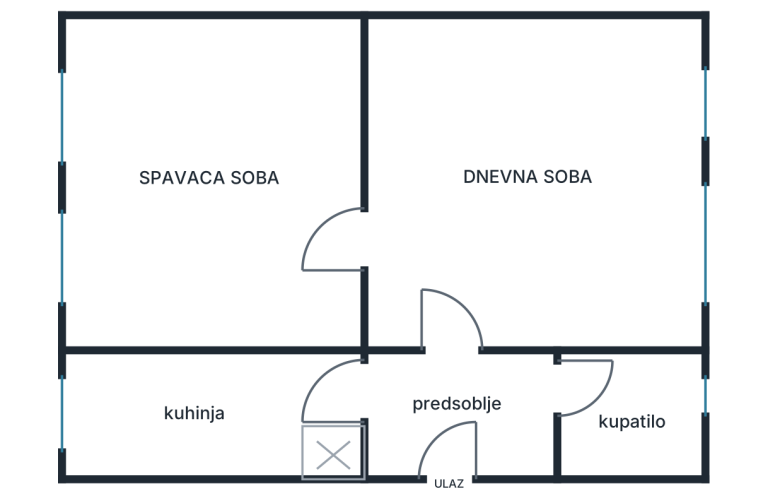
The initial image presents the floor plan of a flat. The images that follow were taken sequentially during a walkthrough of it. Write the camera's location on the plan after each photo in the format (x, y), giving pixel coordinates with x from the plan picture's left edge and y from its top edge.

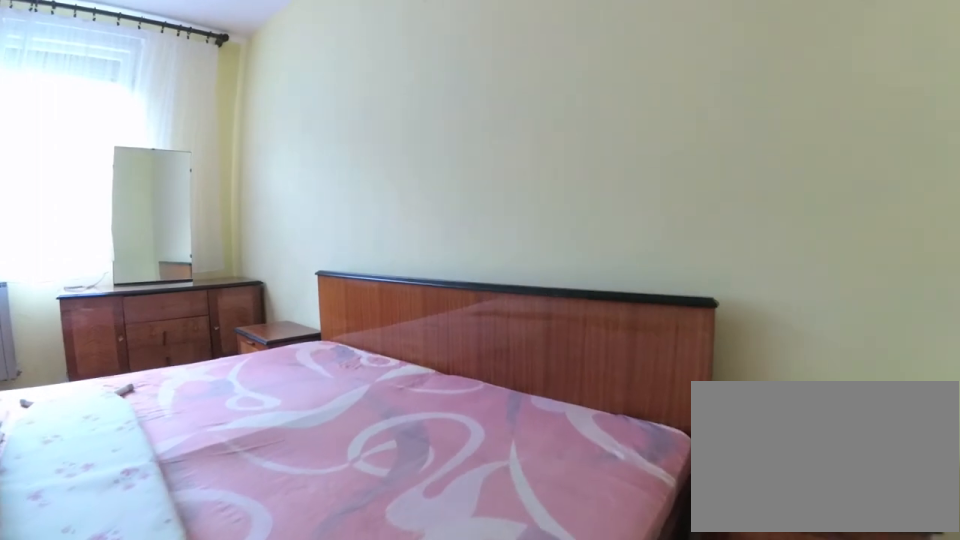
(318, 142)
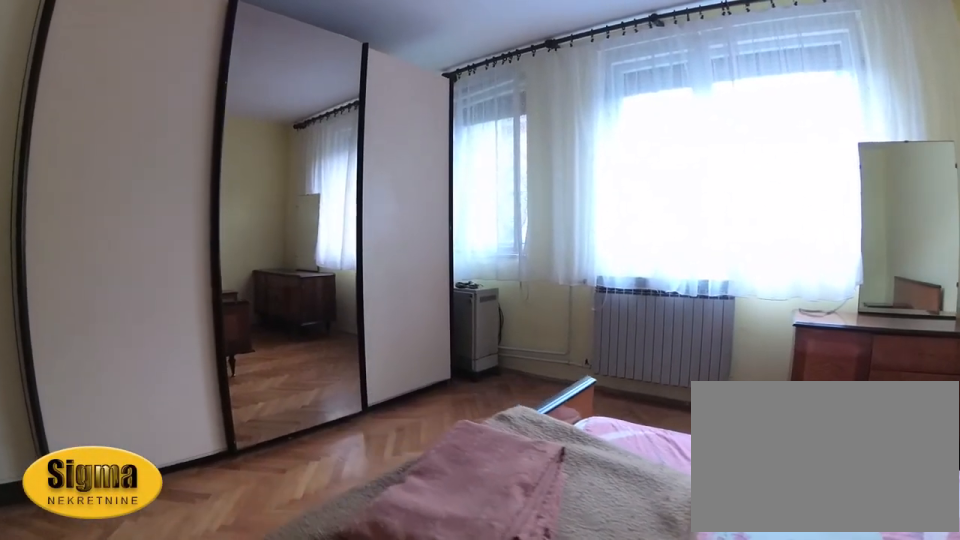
(308, 124)
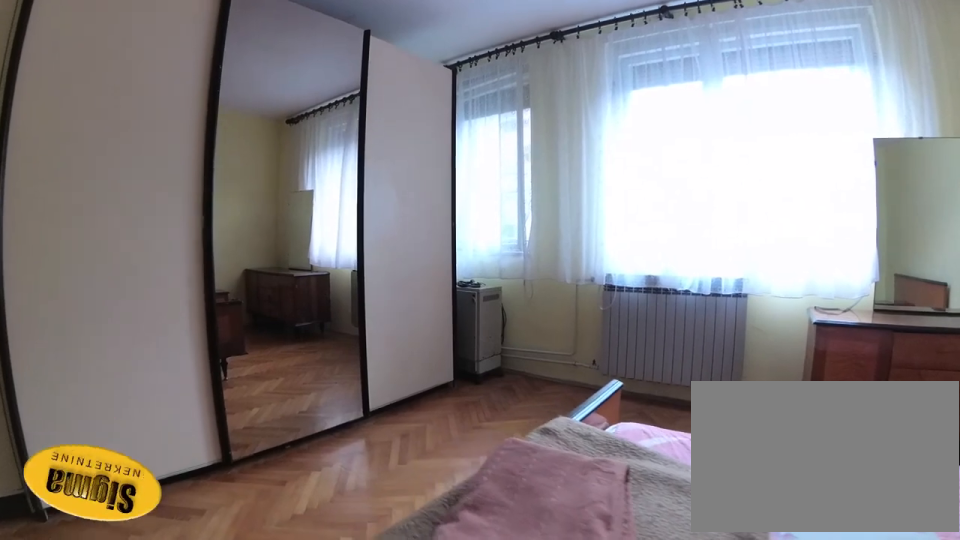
(301, 142)
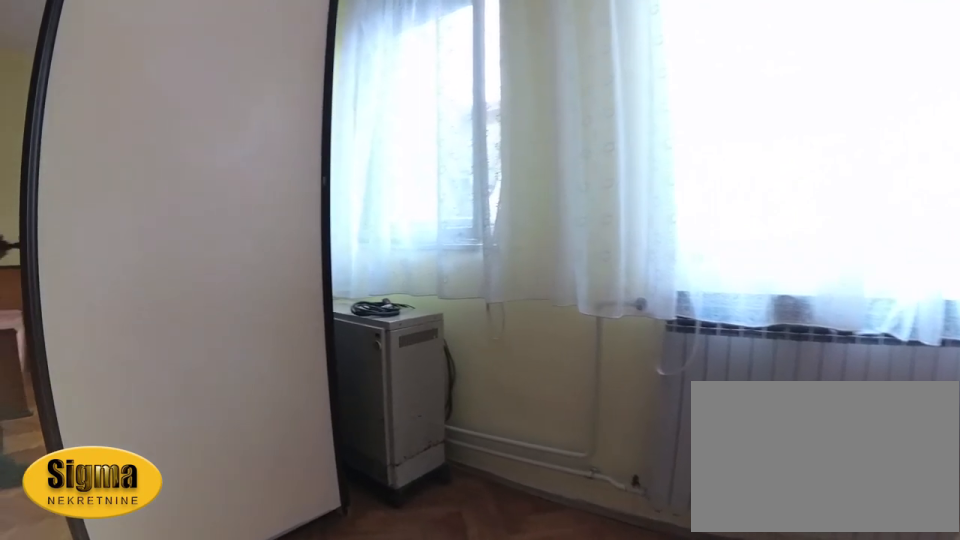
(206, 230)
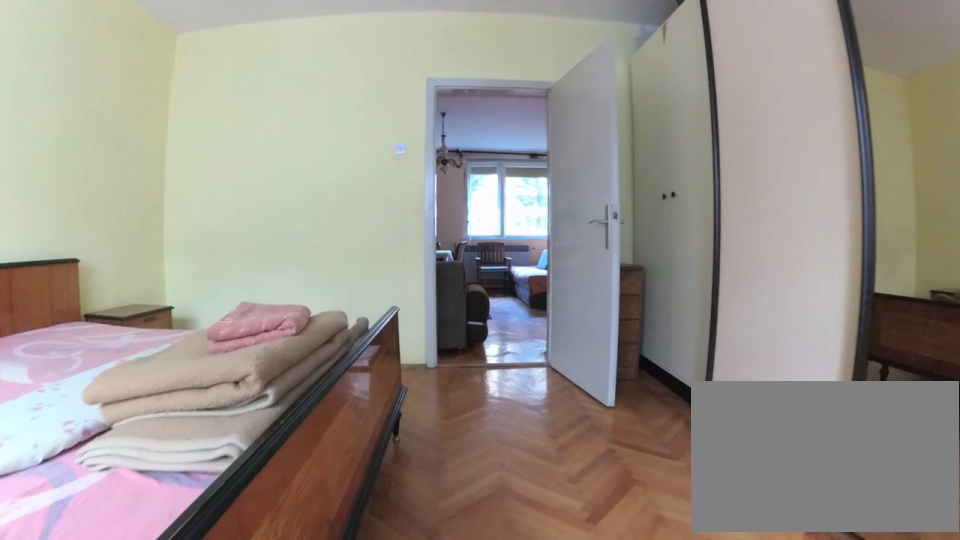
(175, 255)
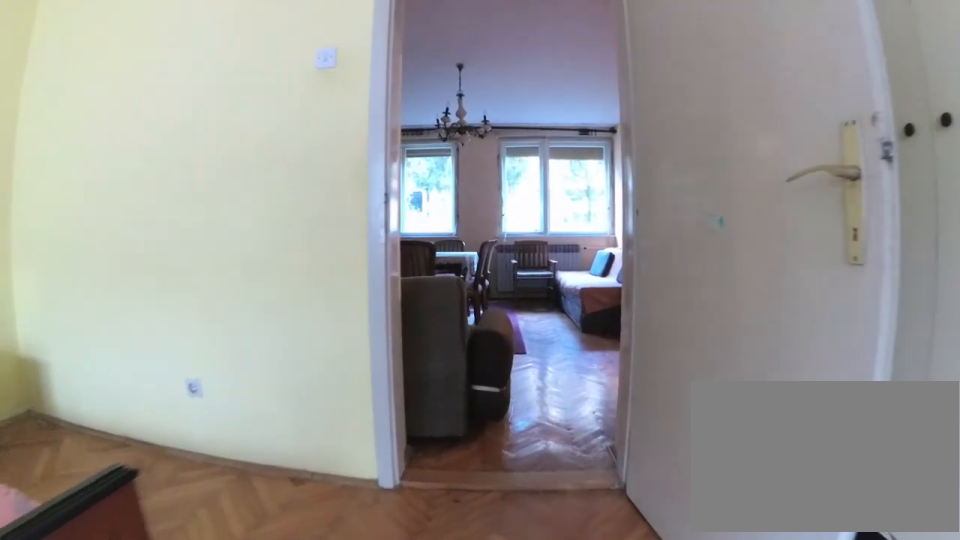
(268, 262)
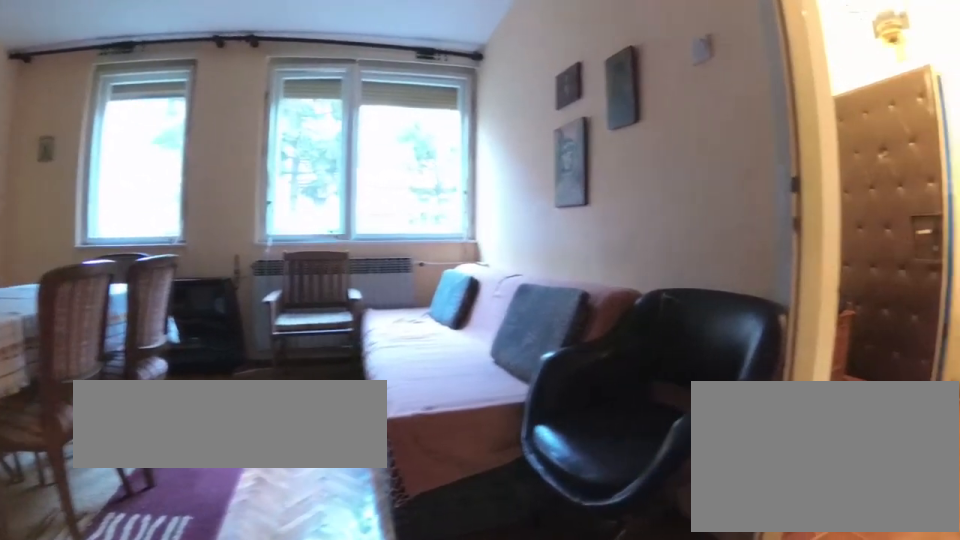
(433, 271)
